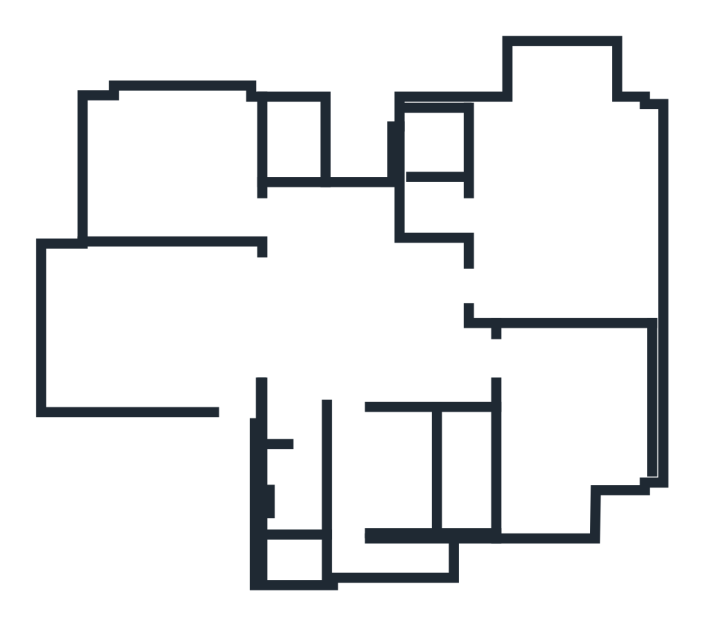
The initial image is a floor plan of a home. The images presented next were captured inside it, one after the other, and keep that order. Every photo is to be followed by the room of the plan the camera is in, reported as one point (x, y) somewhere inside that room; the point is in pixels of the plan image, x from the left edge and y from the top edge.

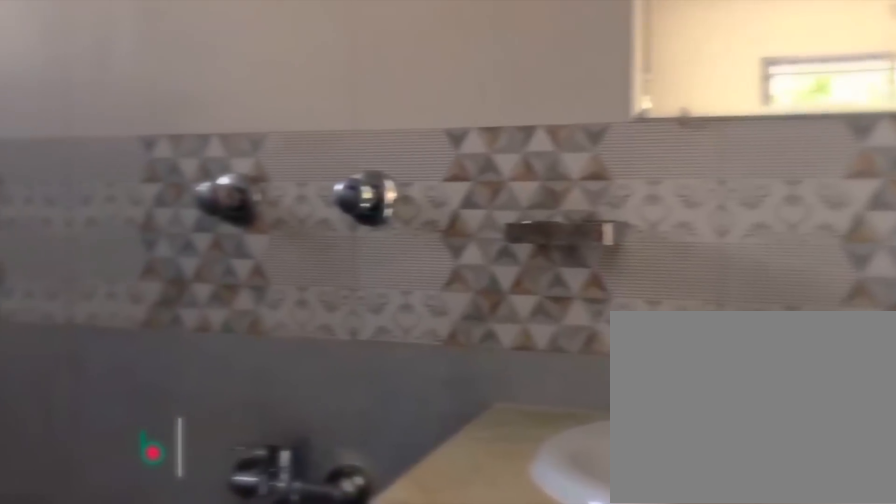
(462, 480)
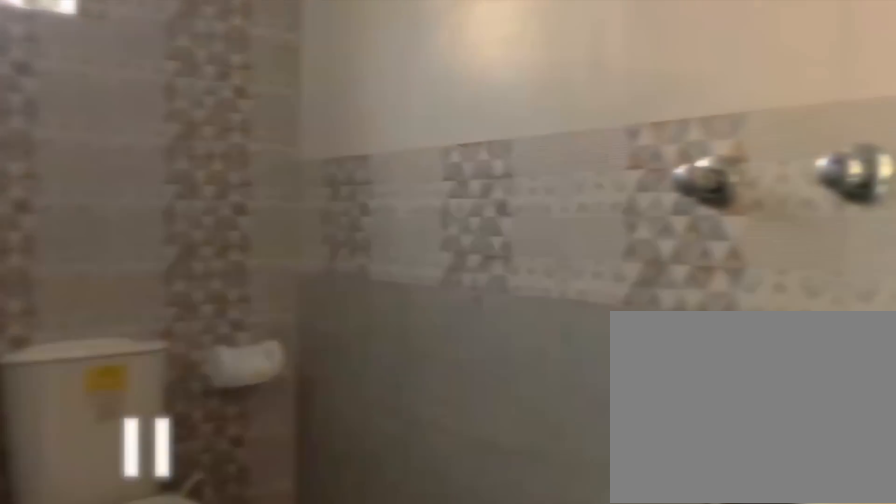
(459, 484)
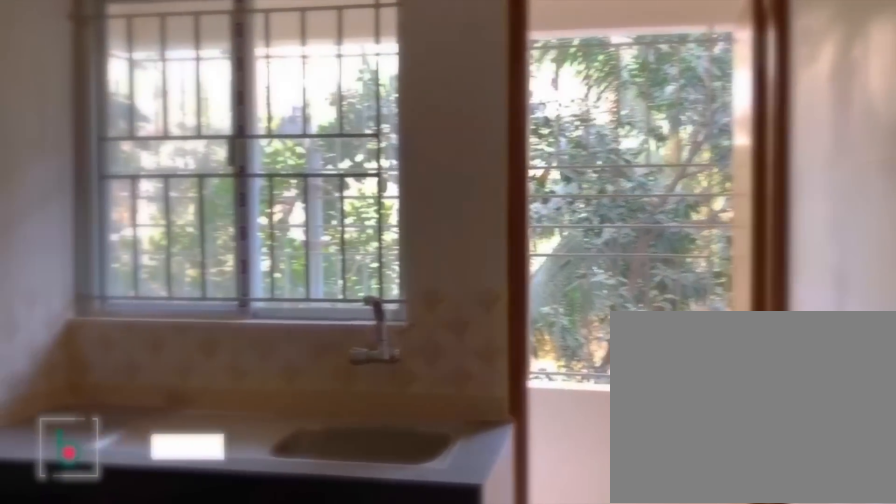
(377, 480)
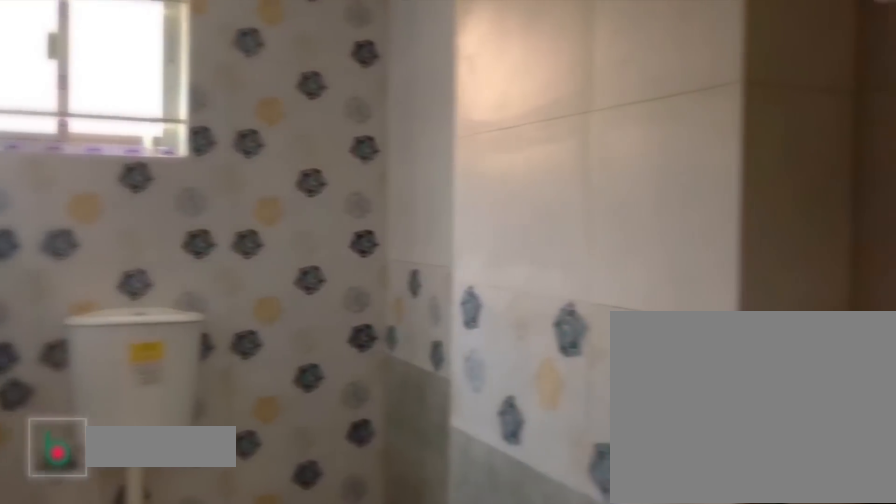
(291, 508)
